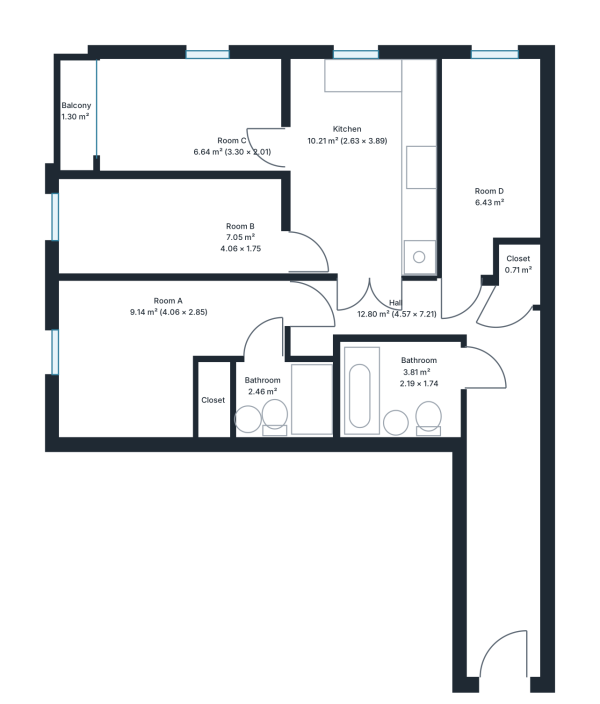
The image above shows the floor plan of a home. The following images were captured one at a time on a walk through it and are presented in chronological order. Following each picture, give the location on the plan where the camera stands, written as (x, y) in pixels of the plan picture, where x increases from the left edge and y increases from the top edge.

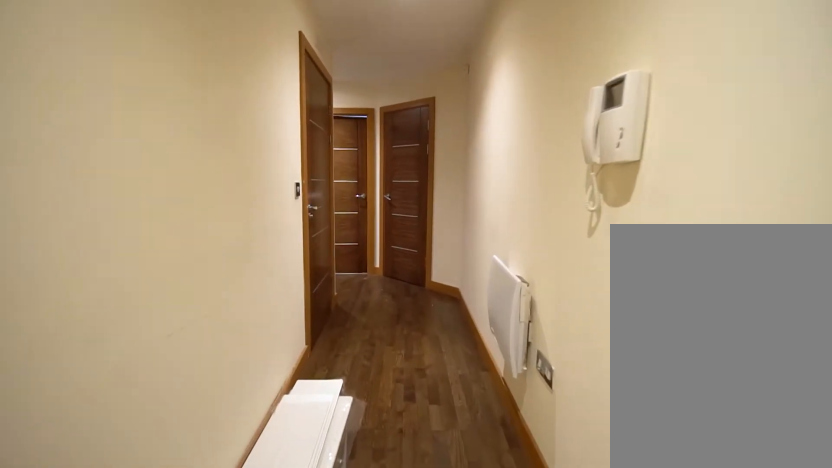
(503, 552)
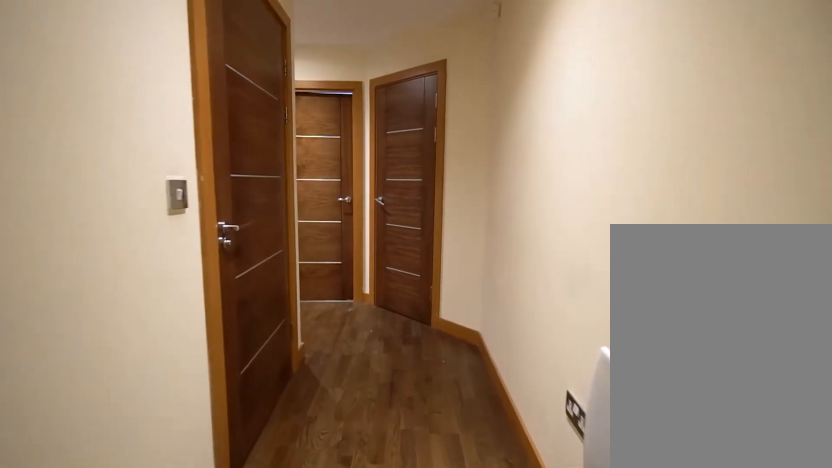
(502, 470)
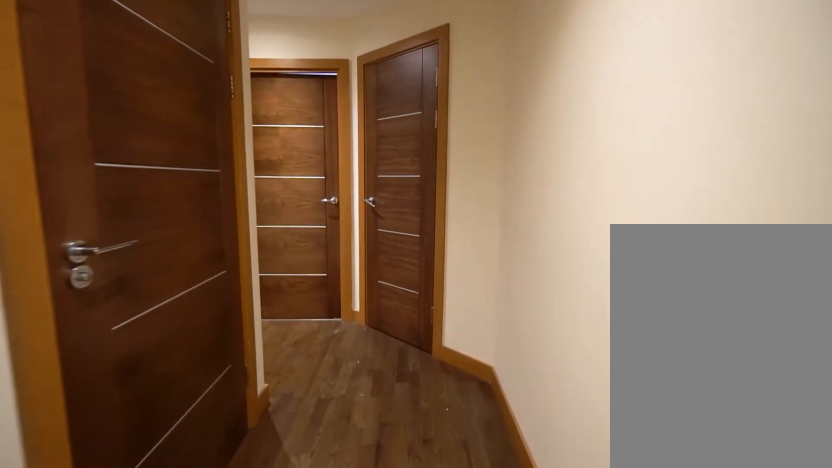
(502, 427)
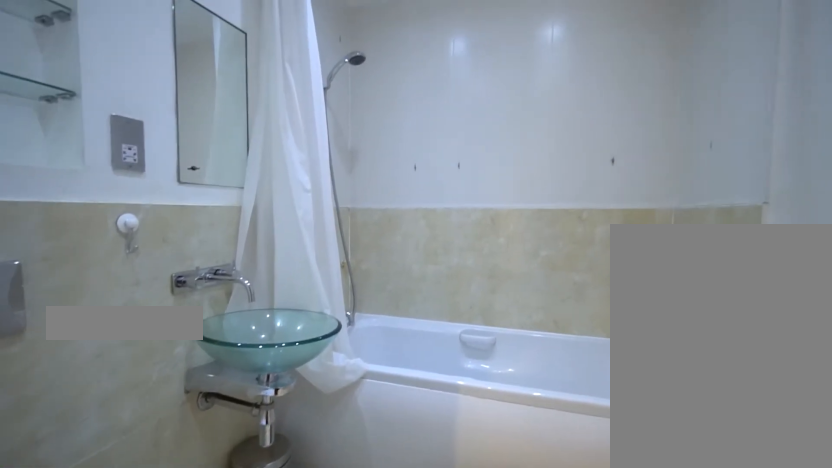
(435, 375)
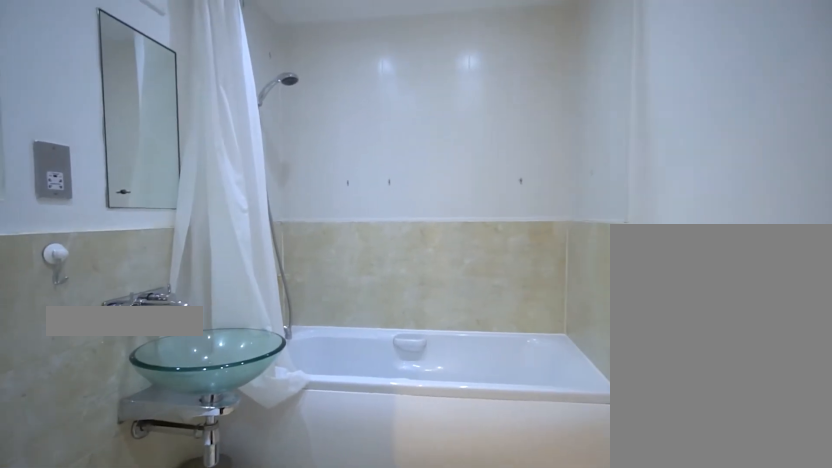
(435, 375)
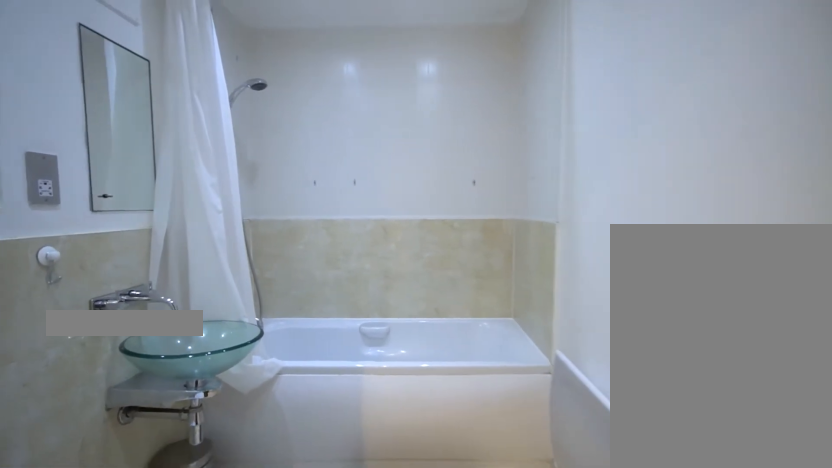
(435, 375)
